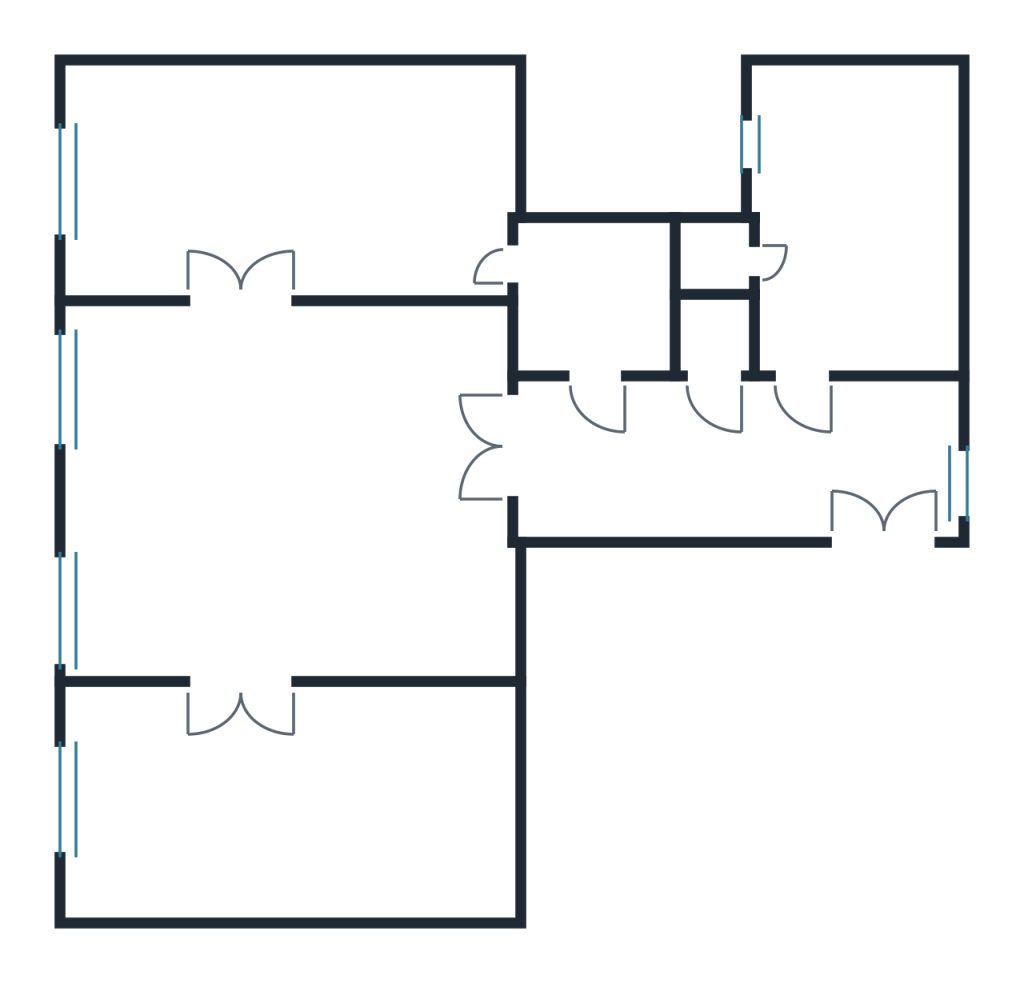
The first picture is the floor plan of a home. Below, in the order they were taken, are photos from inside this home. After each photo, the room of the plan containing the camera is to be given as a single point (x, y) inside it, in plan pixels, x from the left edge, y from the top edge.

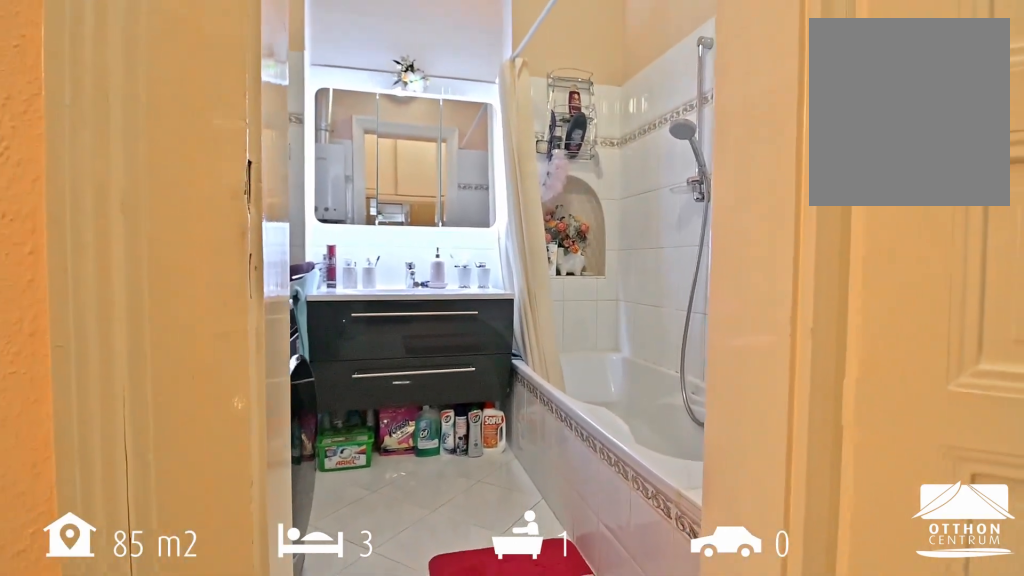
(545, 335)
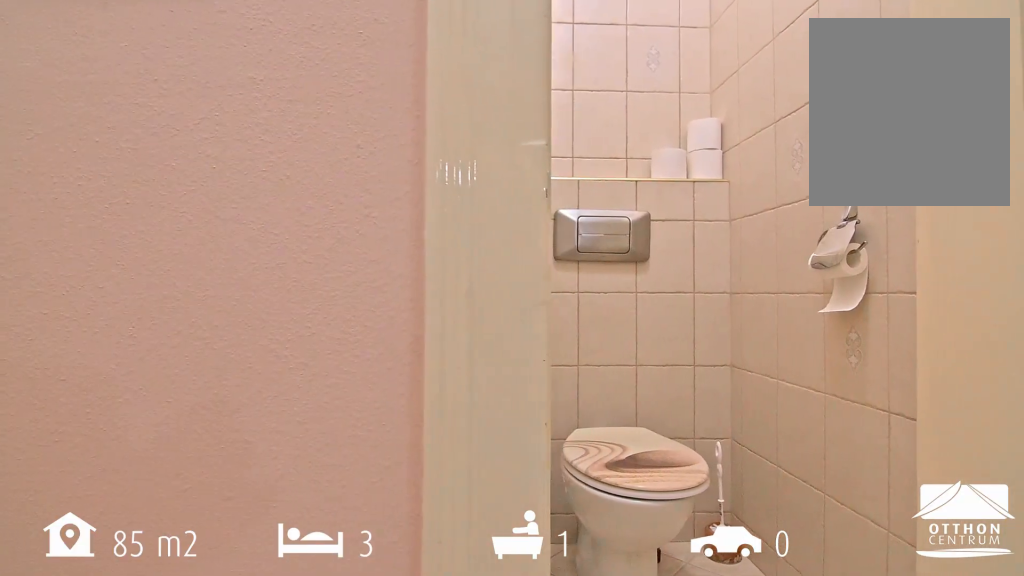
(723, 315)
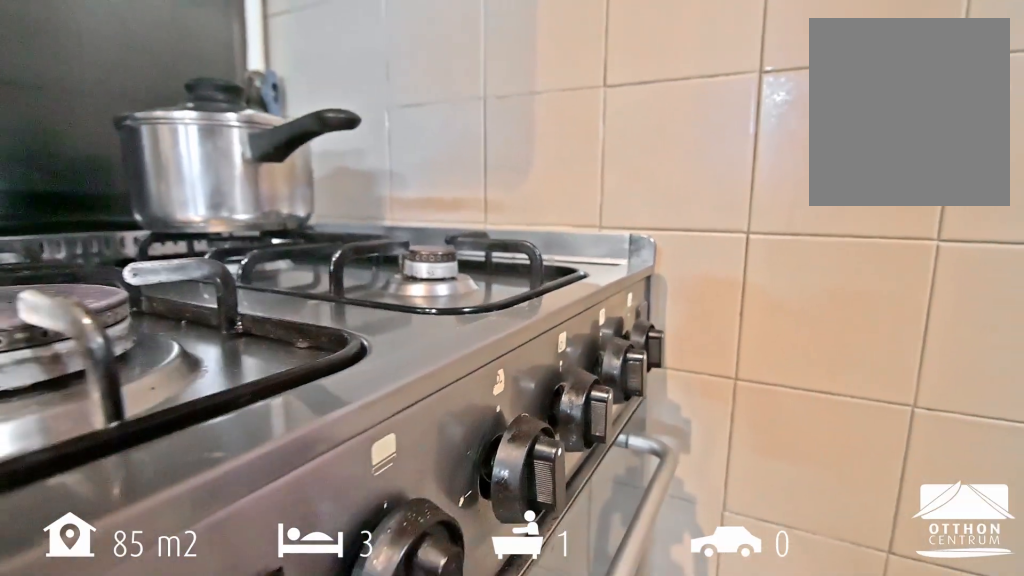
(872, 206)
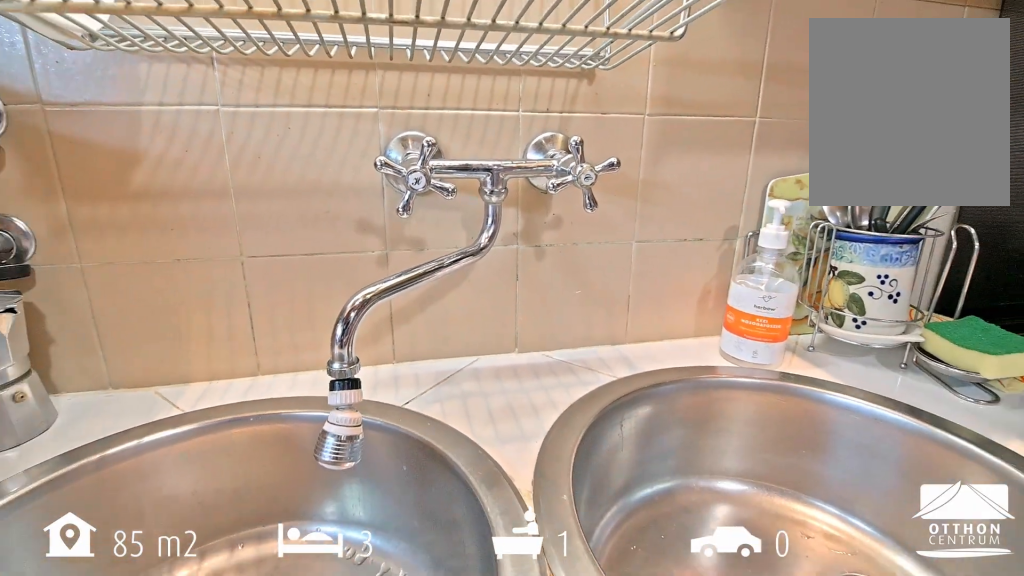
(872, 206)
